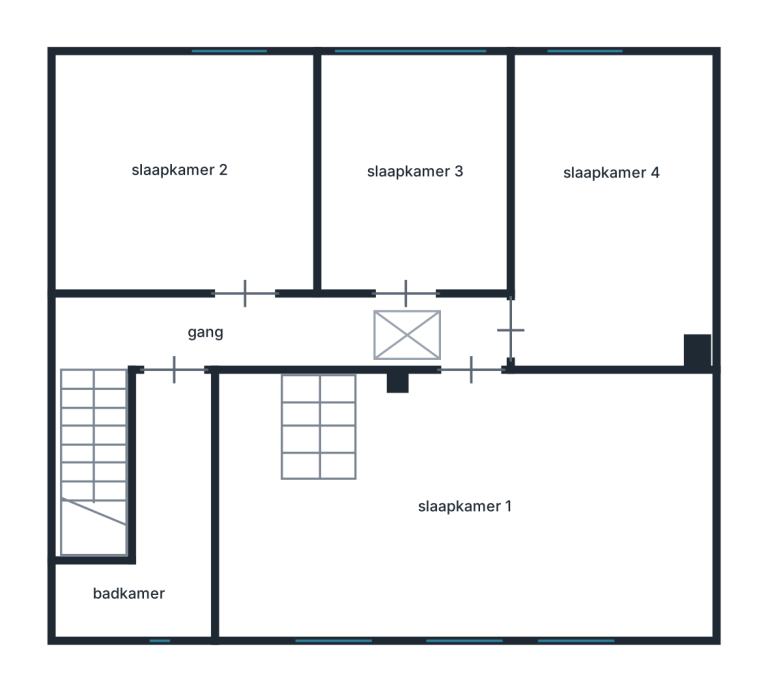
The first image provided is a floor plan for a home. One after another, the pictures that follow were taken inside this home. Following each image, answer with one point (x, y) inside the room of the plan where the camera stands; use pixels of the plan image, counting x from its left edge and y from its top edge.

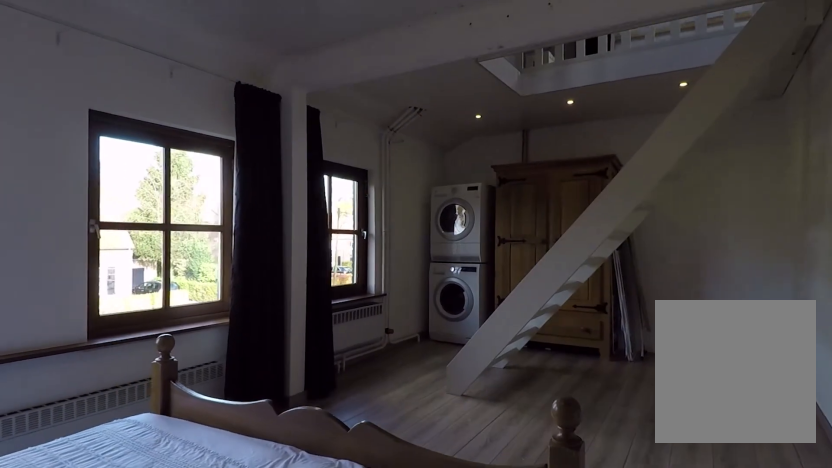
(264, 520)
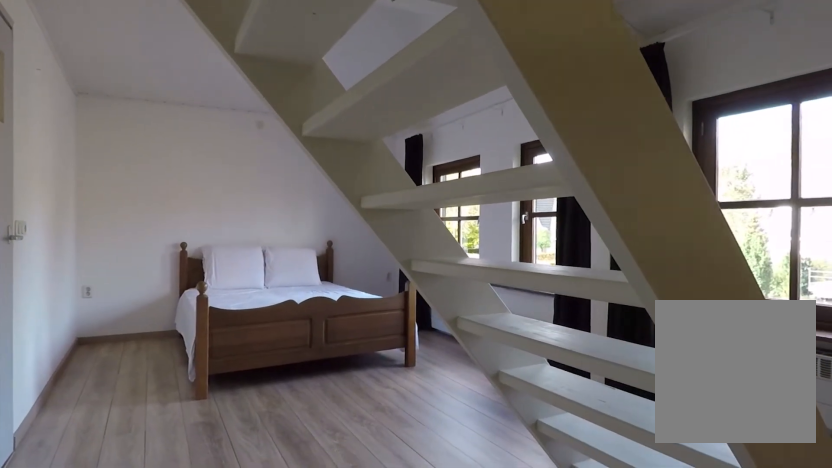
(264, 520)
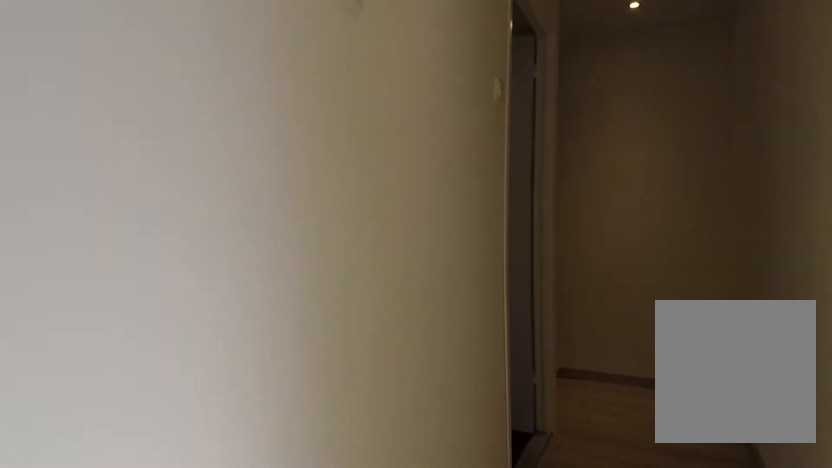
(196, 325)
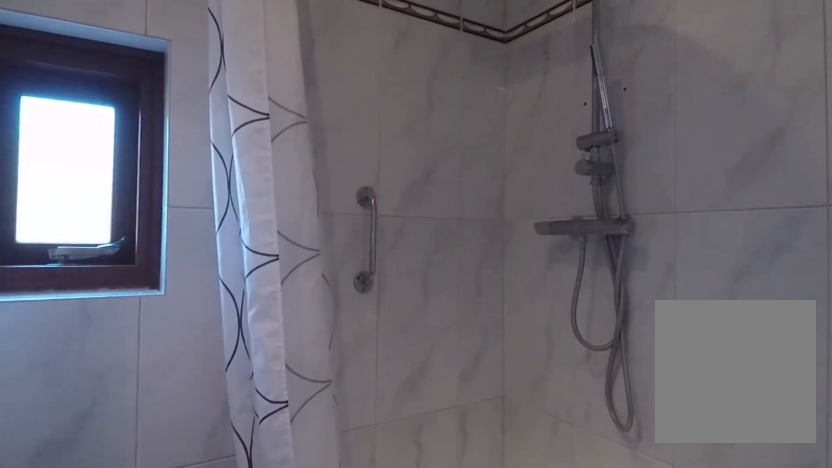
(160, 523)
